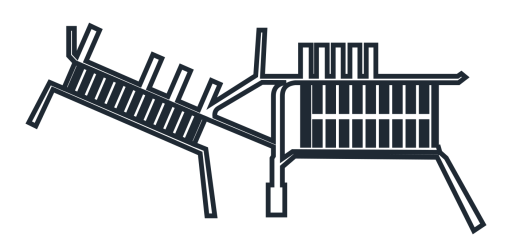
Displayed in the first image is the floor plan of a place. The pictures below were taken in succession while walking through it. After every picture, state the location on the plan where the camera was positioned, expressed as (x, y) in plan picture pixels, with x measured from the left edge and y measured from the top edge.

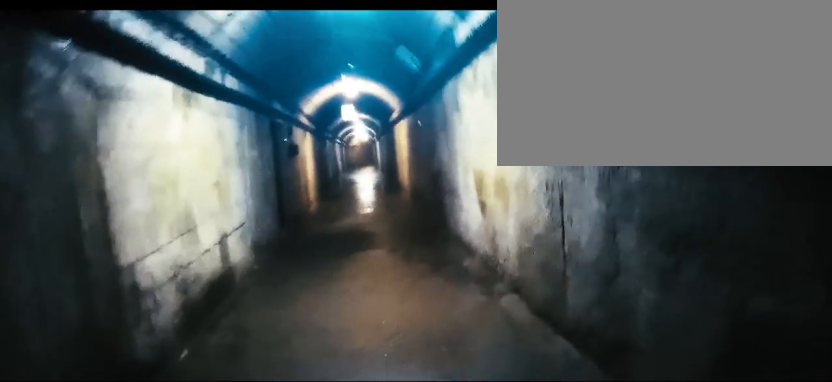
(367, 152)
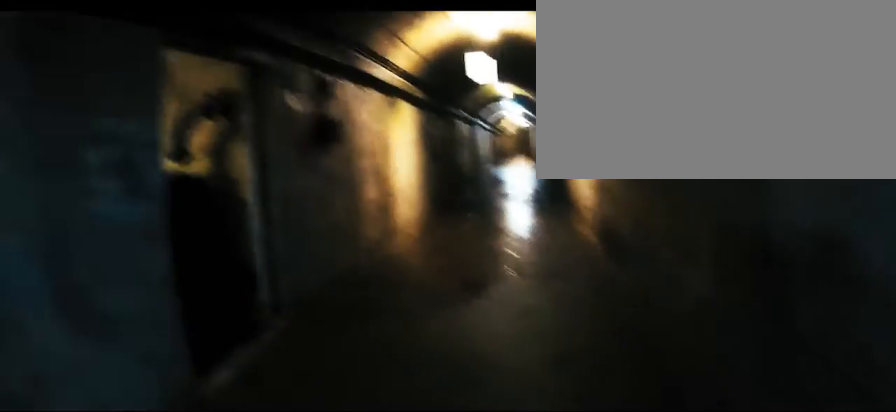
(379, 151)
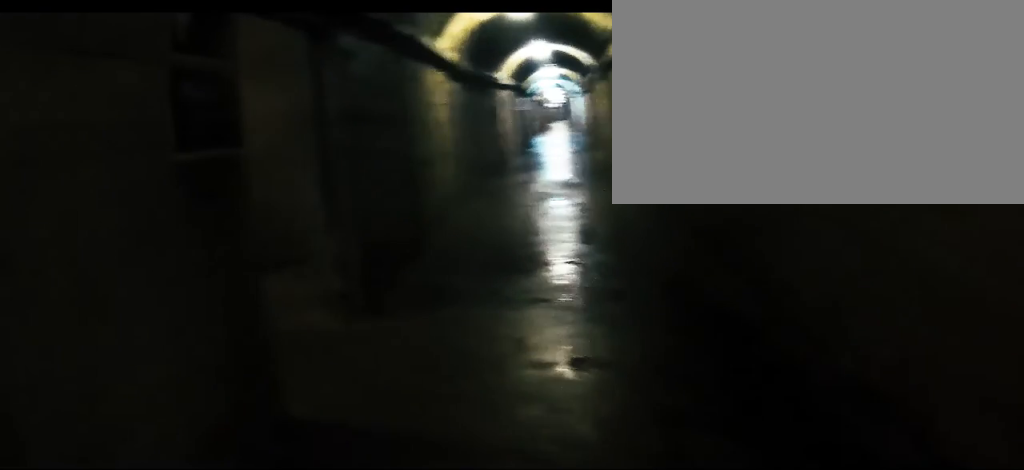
(416, 82)
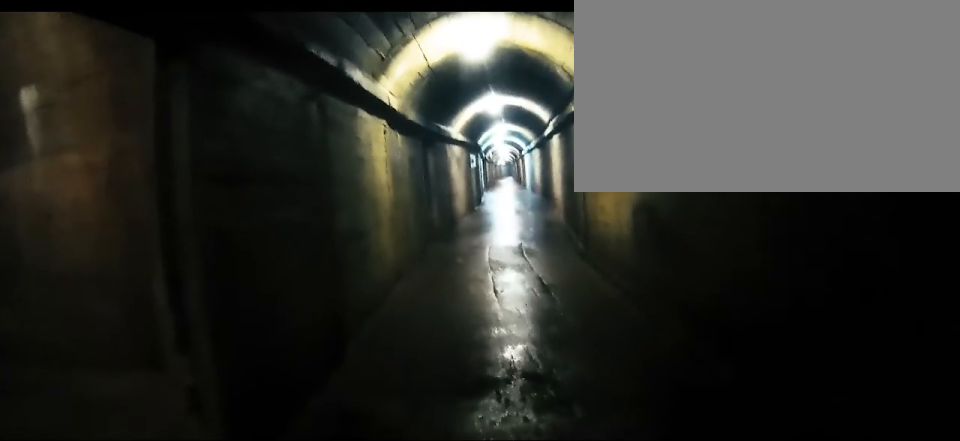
(414, 82)
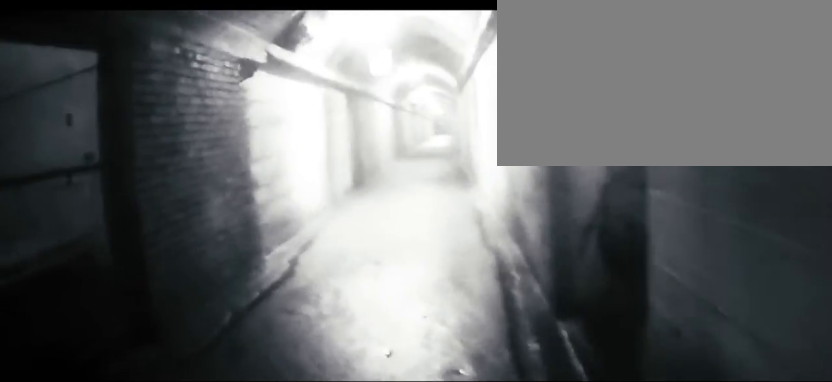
(175, 95)
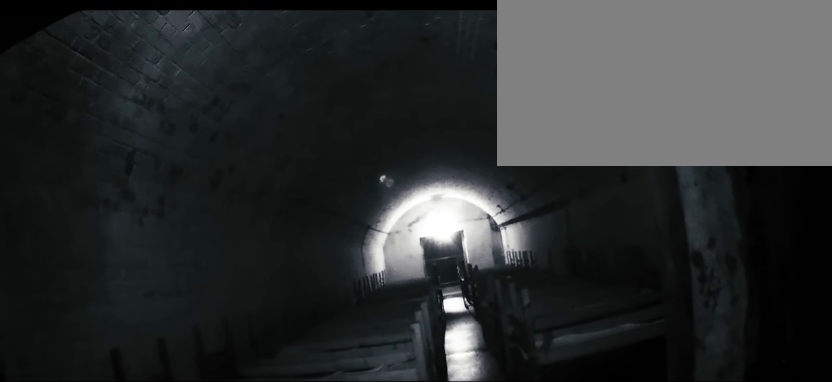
(156, 89)
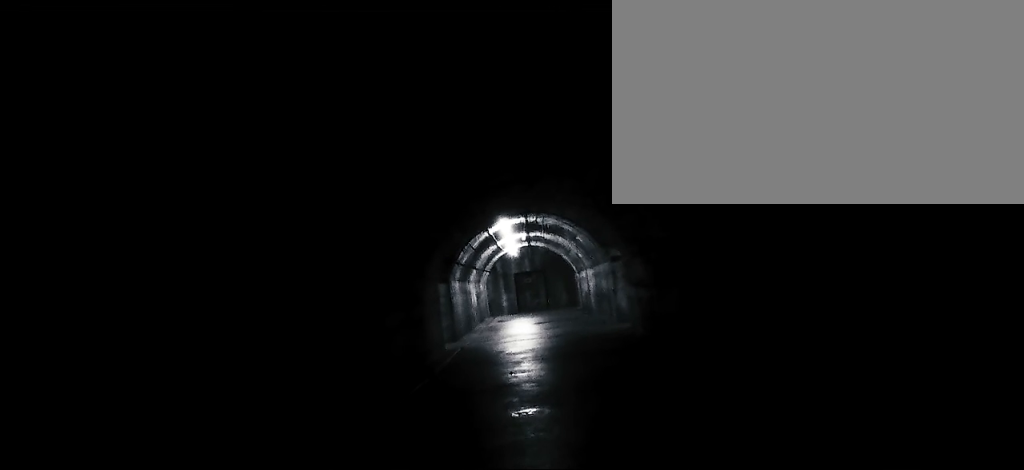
(261, 39)
